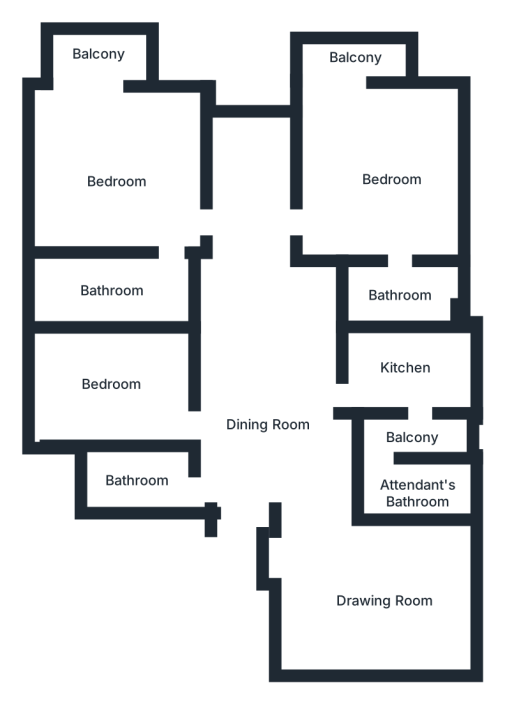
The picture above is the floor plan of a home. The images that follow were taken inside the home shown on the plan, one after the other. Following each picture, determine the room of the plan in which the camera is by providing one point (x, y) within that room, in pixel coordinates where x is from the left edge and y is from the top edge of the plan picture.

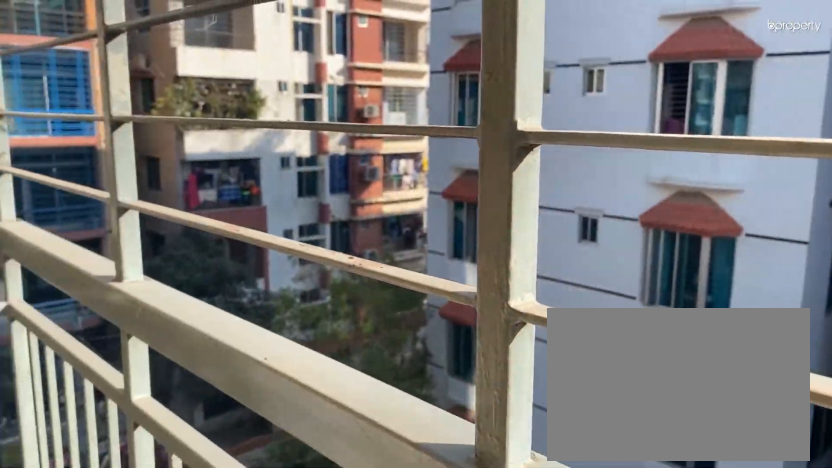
(100, 56)
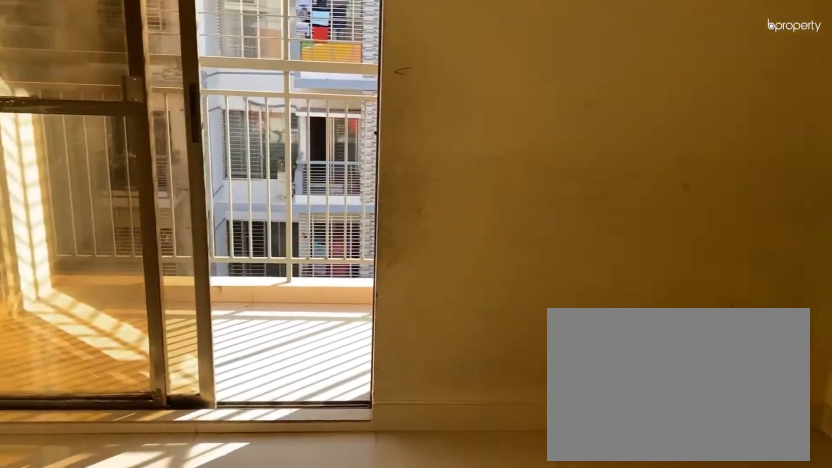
(392, 185)
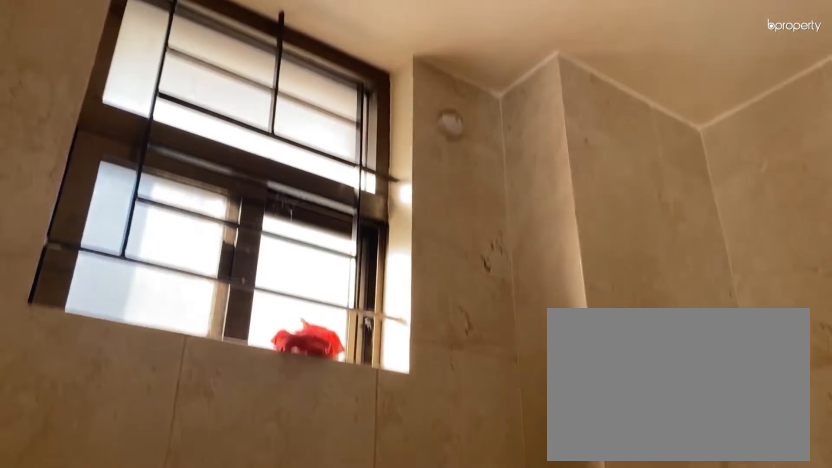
(397, 290)
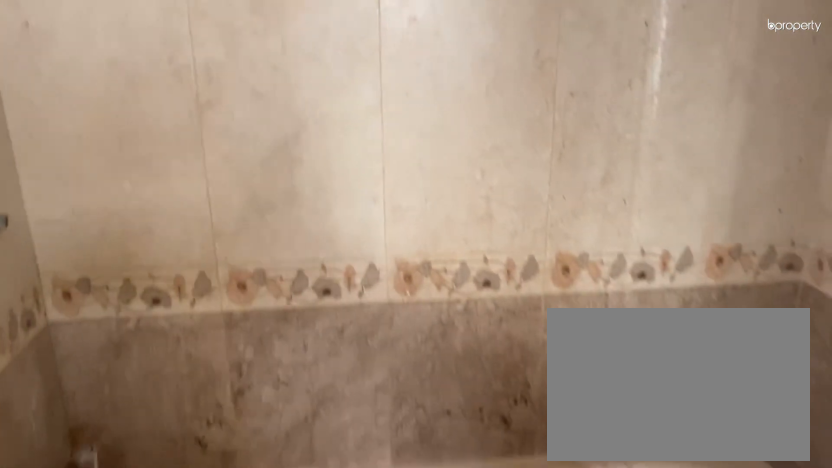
(397, 290)
